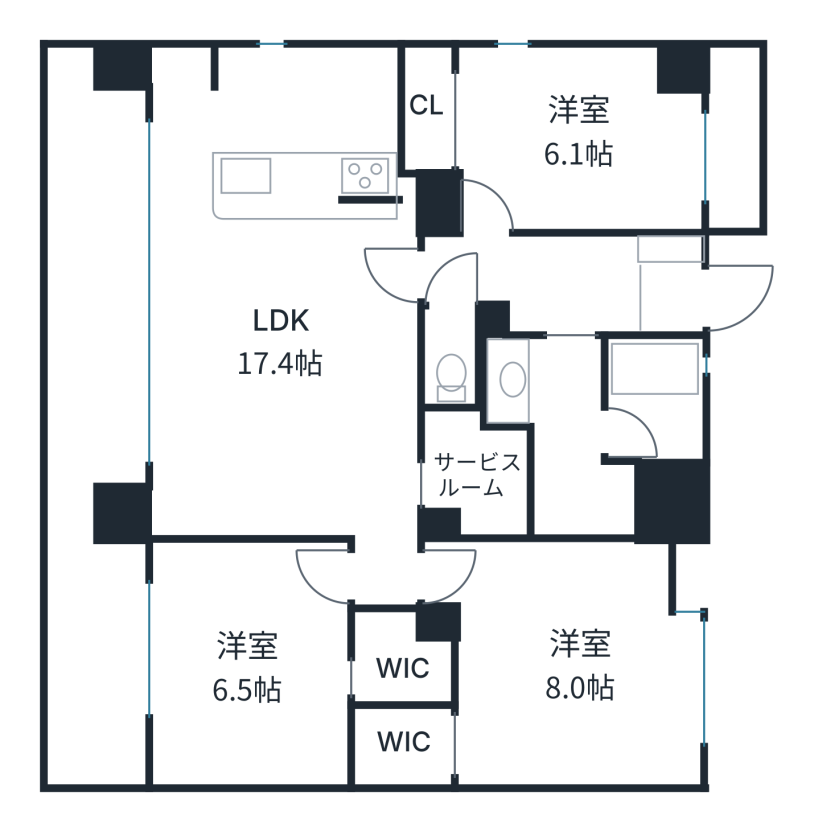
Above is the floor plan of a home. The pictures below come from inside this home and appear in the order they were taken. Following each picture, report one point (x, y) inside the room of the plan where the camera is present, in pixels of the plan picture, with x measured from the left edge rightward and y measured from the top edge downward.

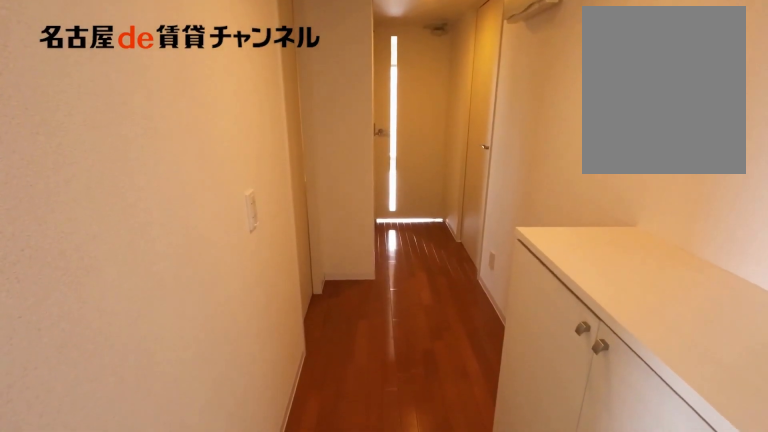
(667, 286)
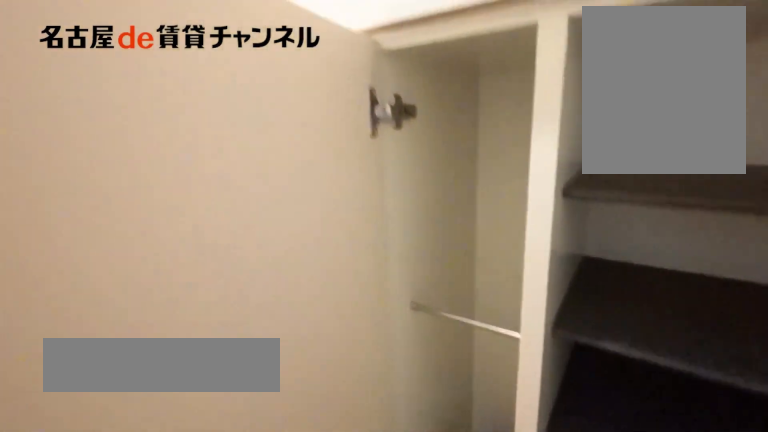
(667, 286)
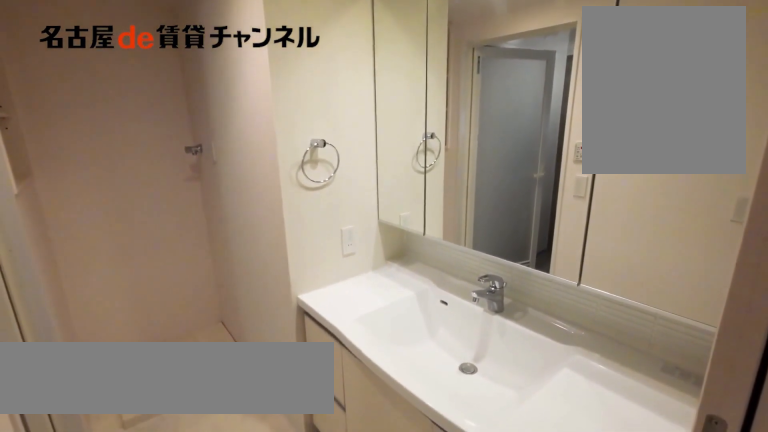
(562, 432)
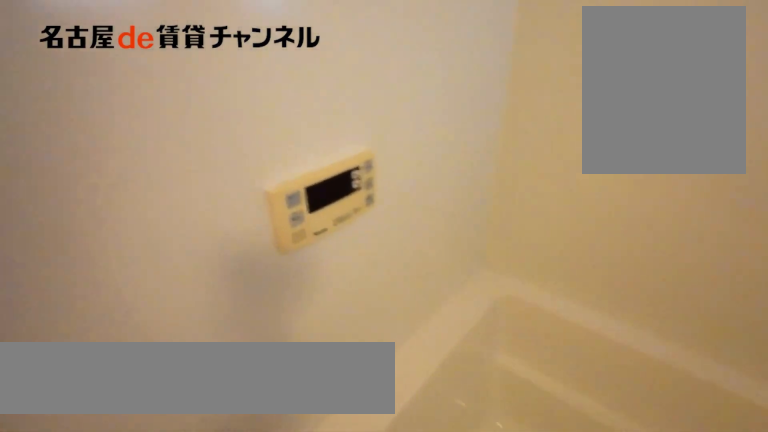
(652, 398)
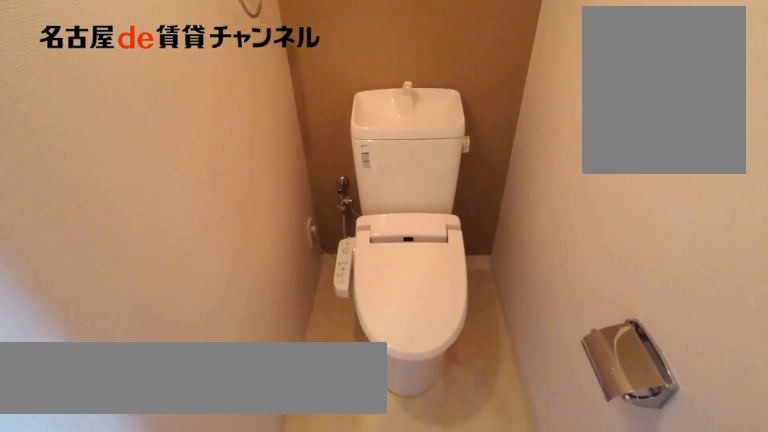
(451, 356)
